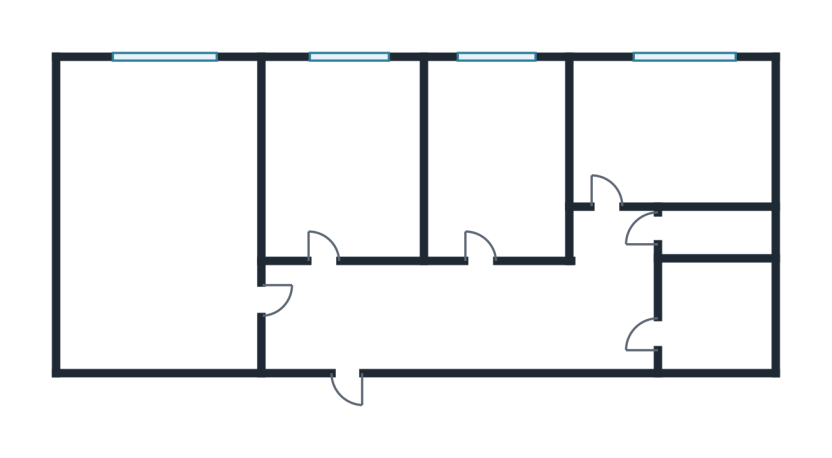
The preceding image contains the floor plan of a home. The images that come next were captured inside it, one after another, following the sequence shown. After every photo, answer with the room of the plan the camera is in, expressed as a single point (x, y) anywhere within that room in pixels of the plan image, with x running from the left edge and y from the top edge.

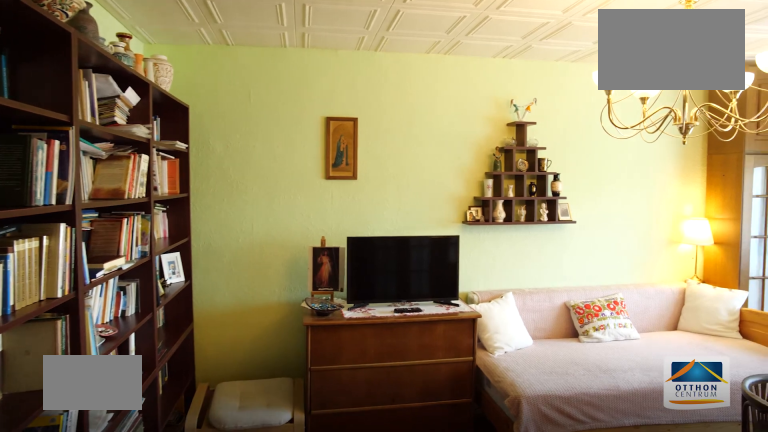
(151, 251)
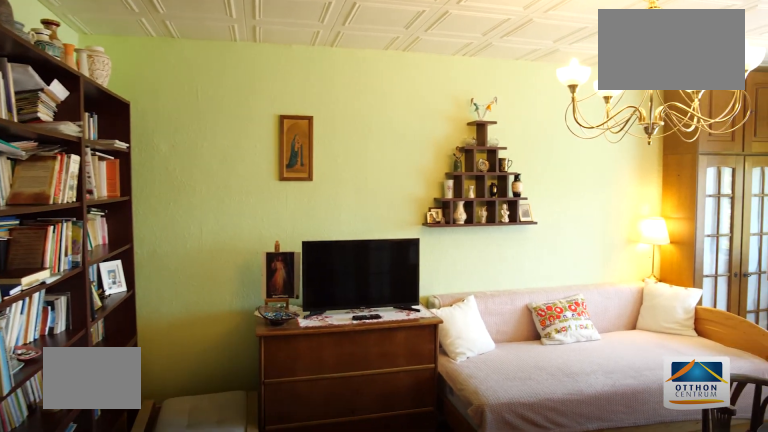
(151, 256)
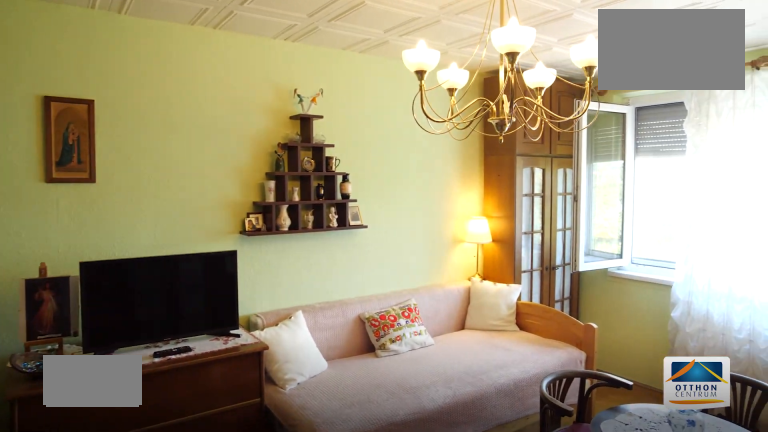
(150, 269)
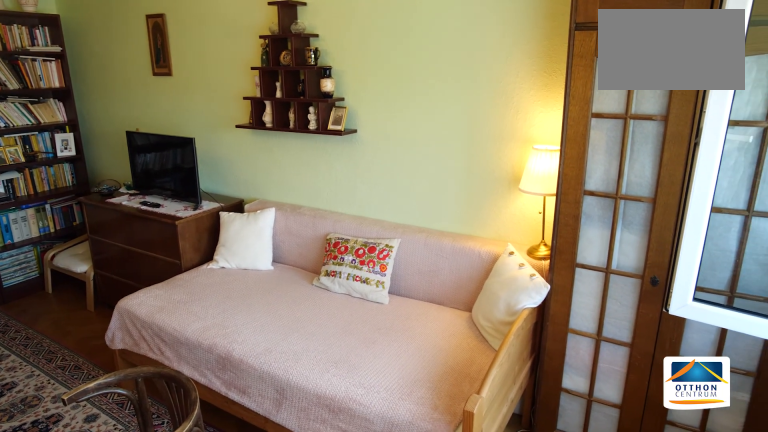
(154, 354)
